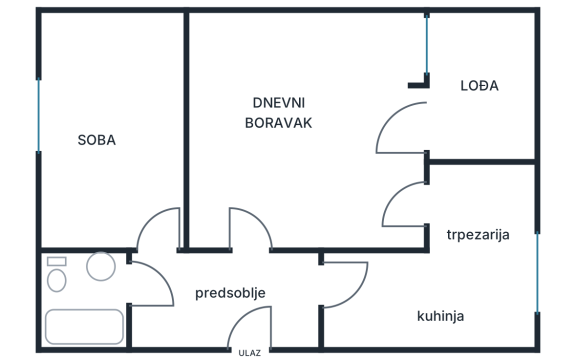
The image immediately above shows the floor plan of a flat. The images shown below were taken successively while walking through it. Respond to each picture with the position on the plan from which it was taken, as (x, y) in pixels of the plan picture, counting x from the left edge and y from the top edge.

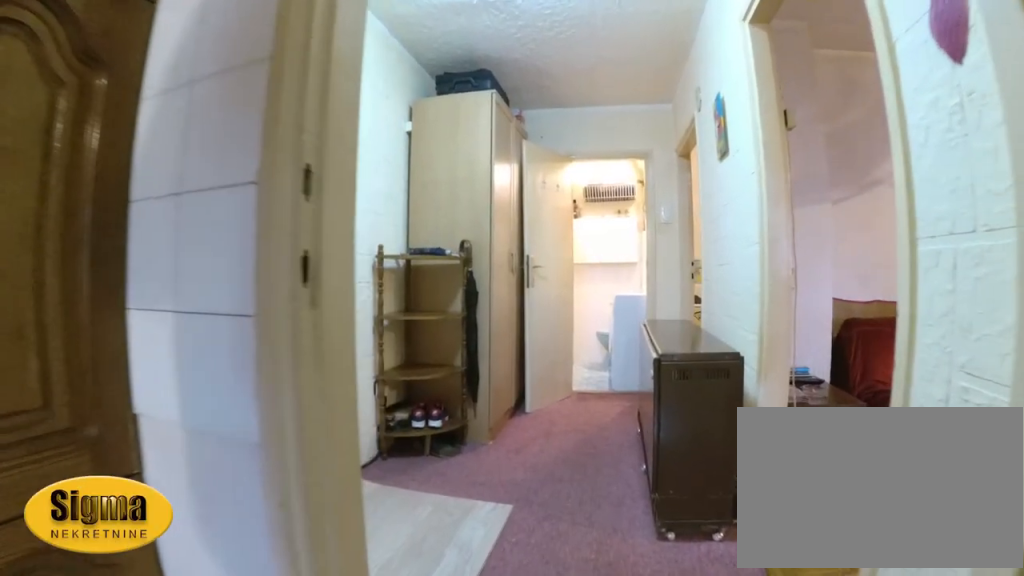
(355, 285)
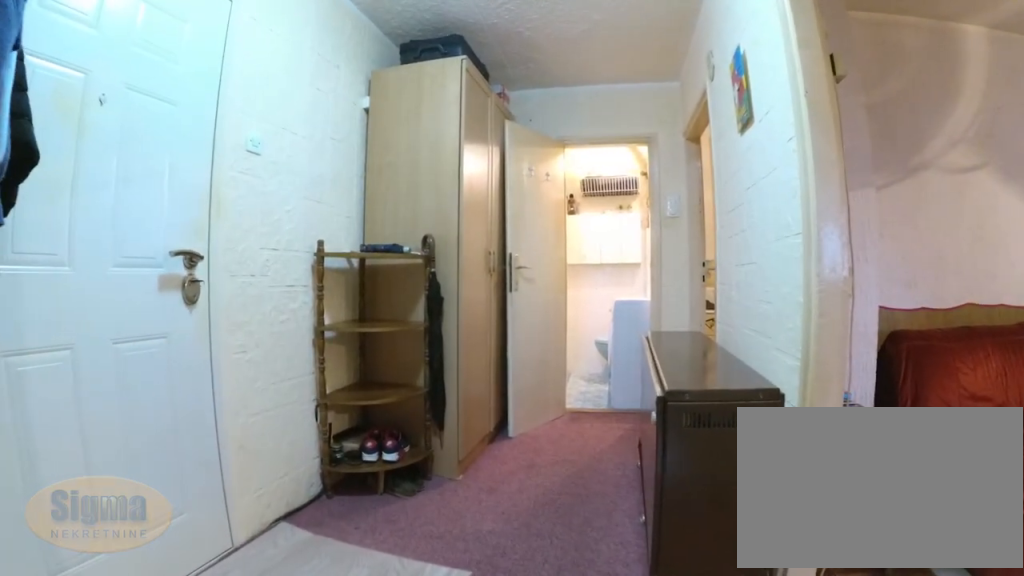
(323, 285)
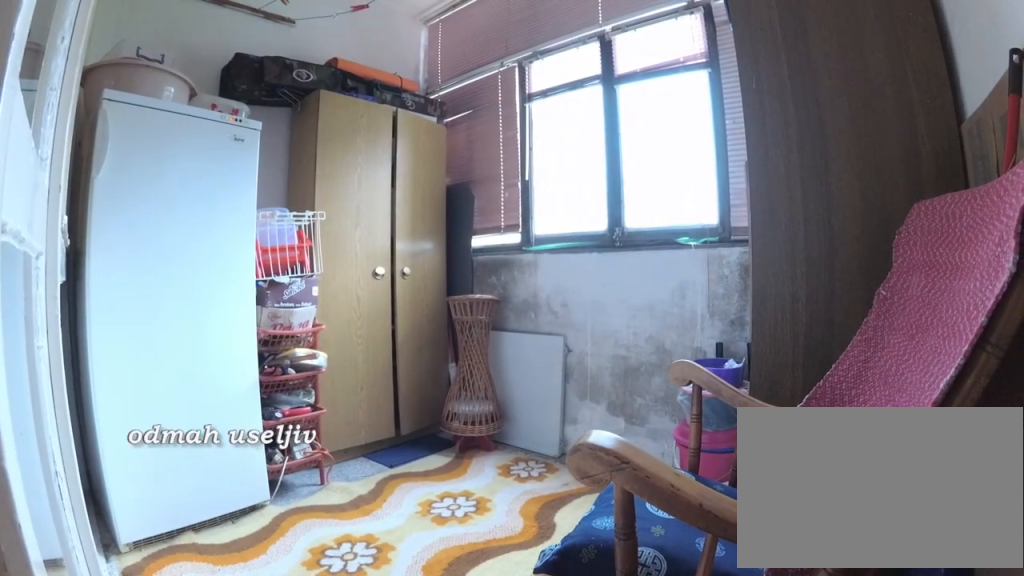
(426, 129)
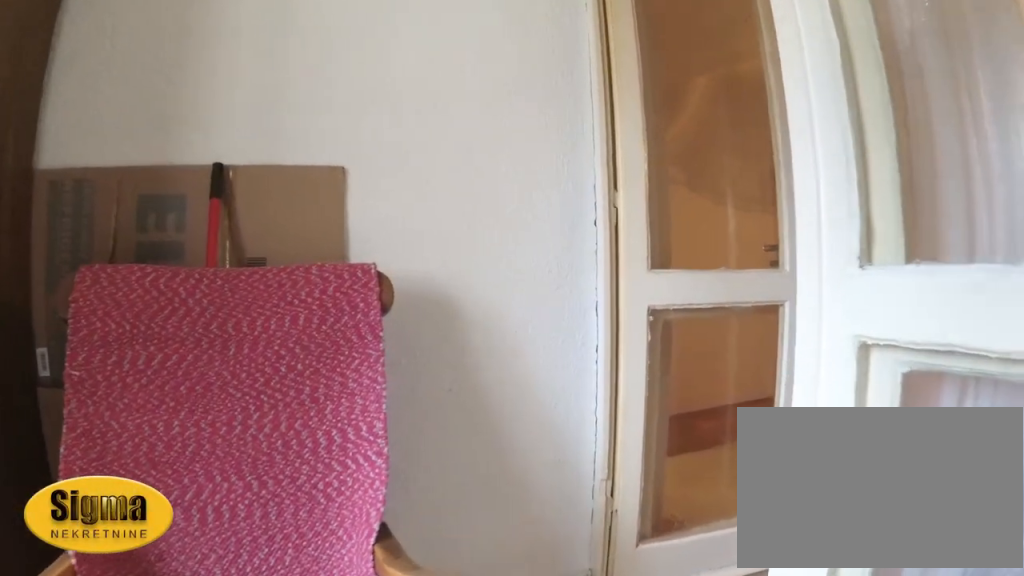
(475, 84)
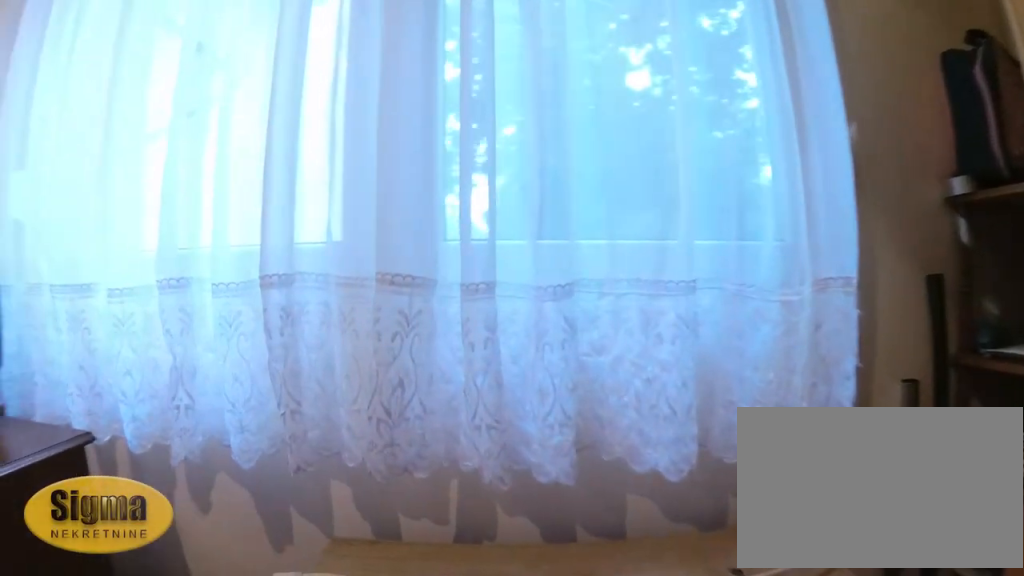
(90, 108)
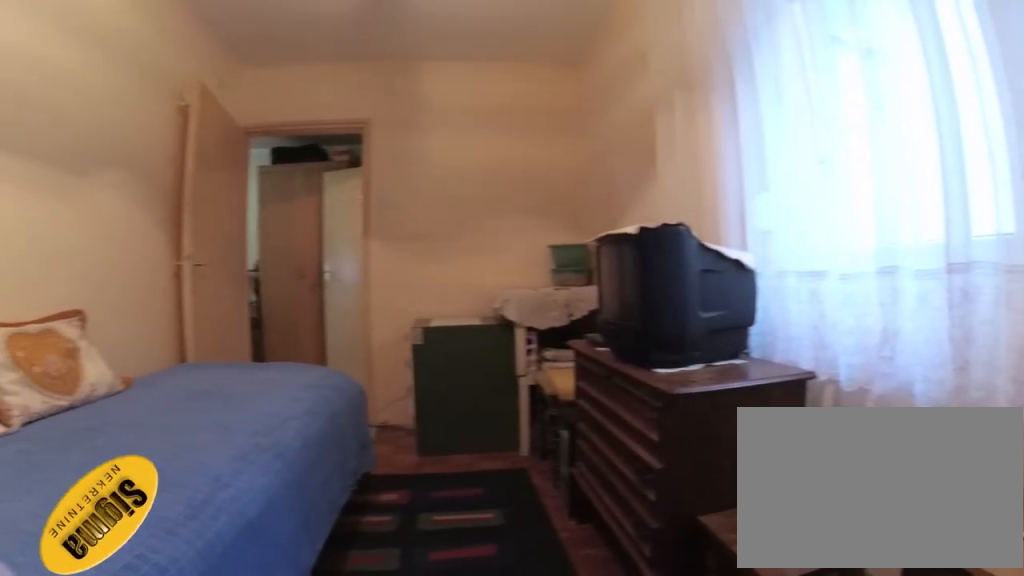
(84, 88)
